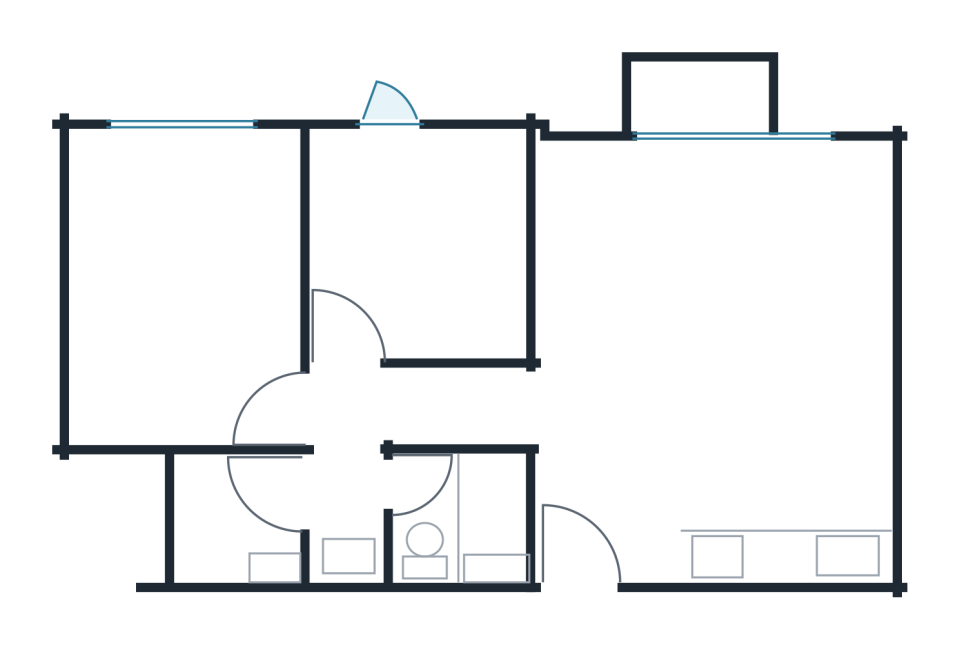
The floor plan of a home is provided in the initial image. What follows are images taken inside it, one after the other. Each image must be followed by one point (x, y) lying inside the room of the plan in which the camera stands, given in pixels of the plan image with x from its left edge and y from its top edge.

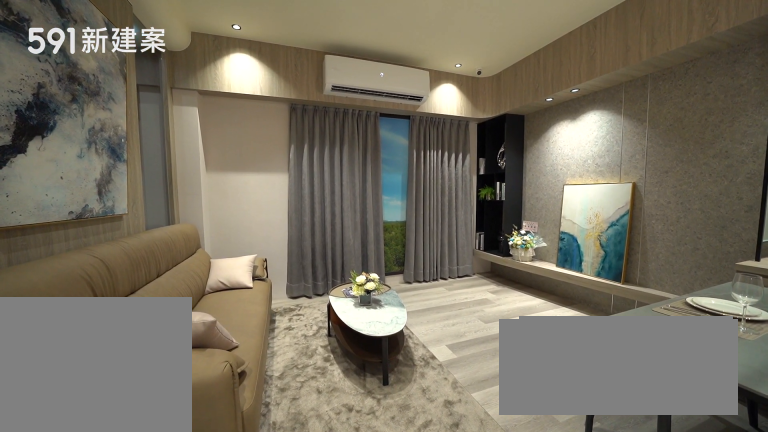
(717, 249)
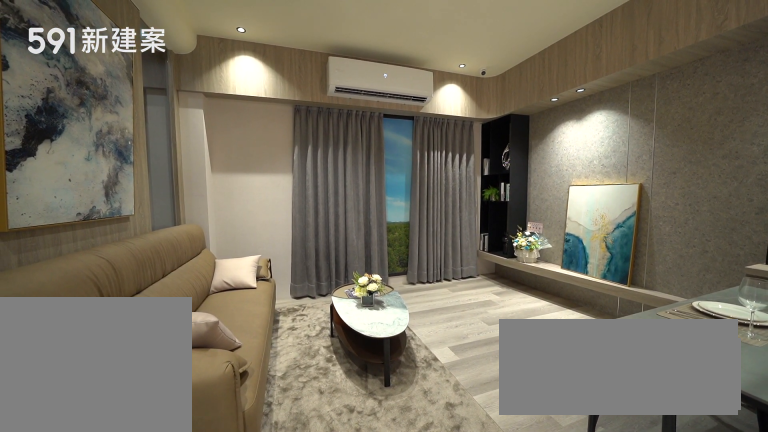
(717, 249)
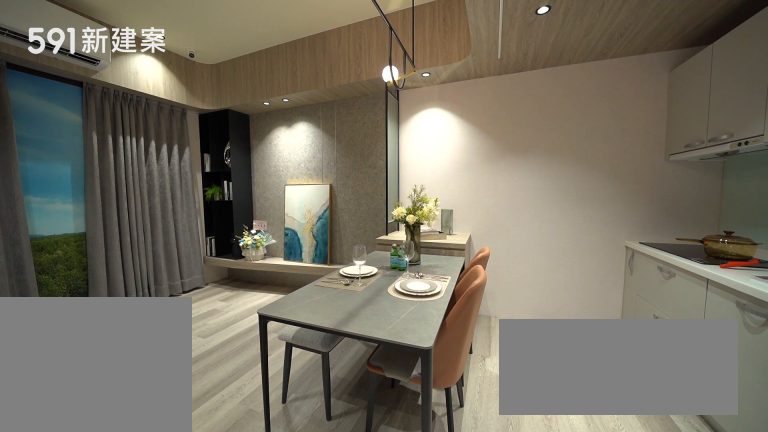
(777, 397)
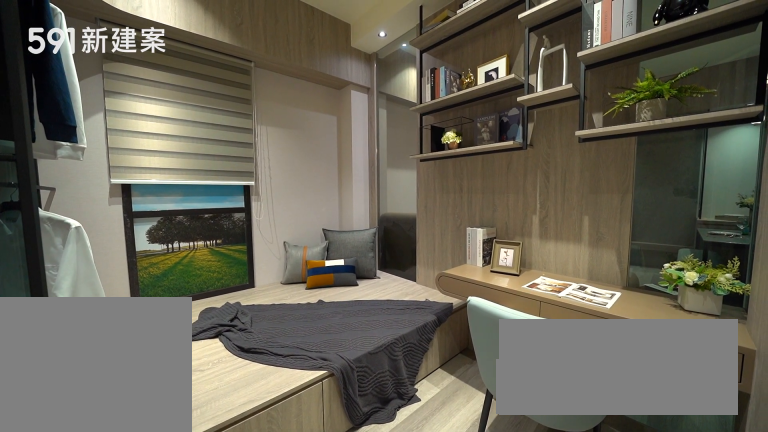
(425, 237)
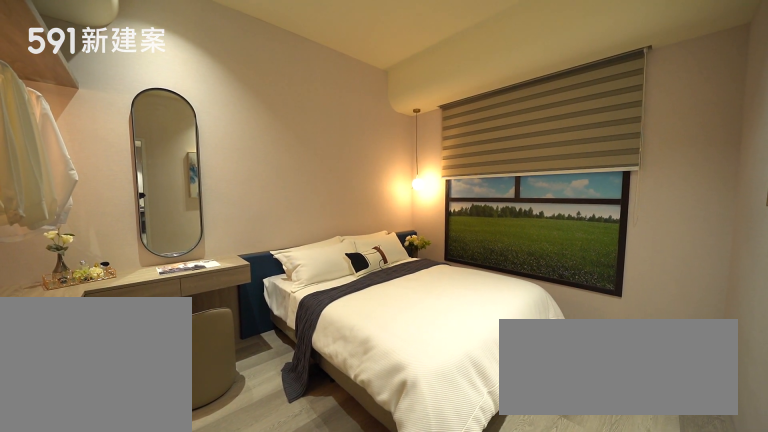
(180, 284)
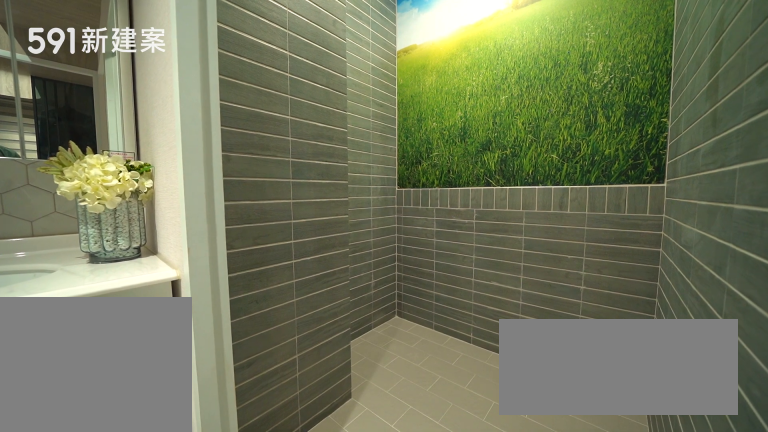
(240, 521)
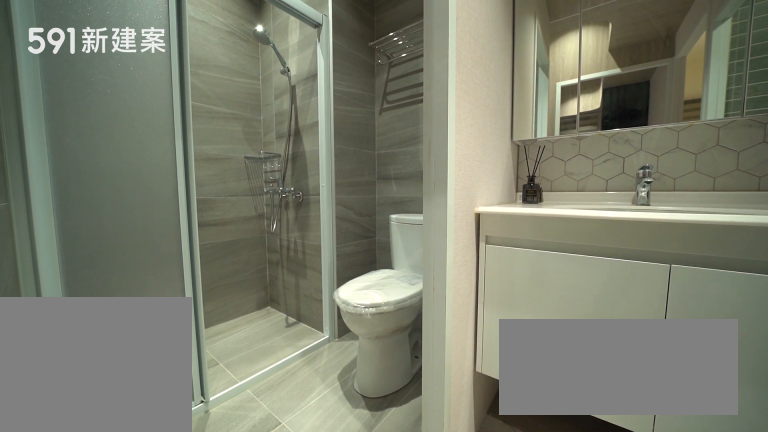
(421, 518)
